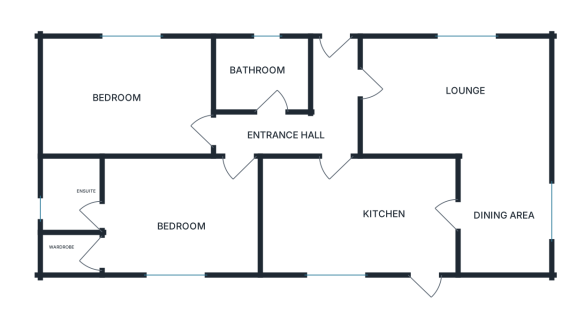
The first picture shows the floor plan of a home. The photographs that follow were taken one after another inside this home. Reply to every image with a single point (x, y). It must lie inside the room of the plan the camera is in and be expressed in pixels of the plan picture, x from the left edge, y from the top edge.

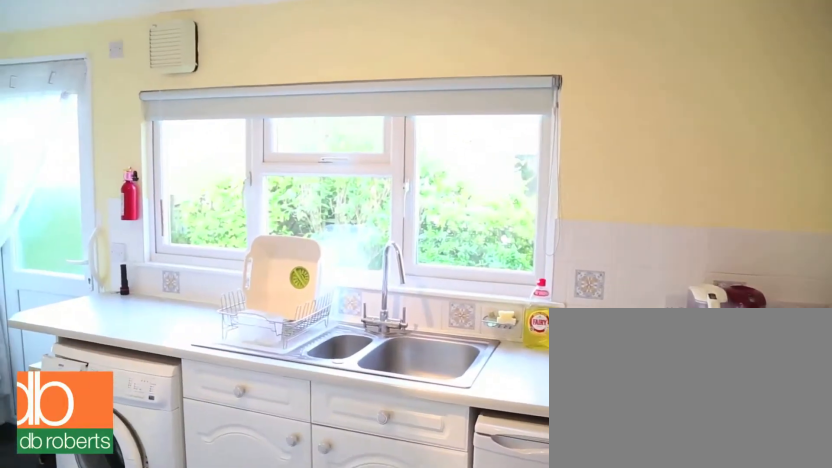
(362, 223)
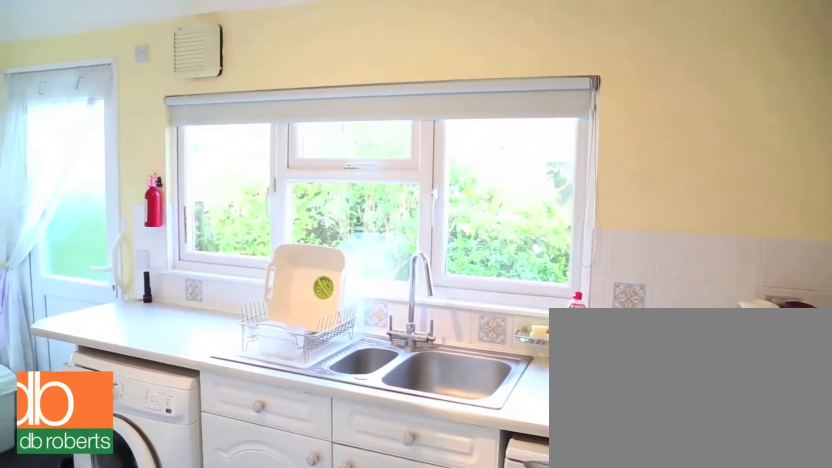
(362, 223)
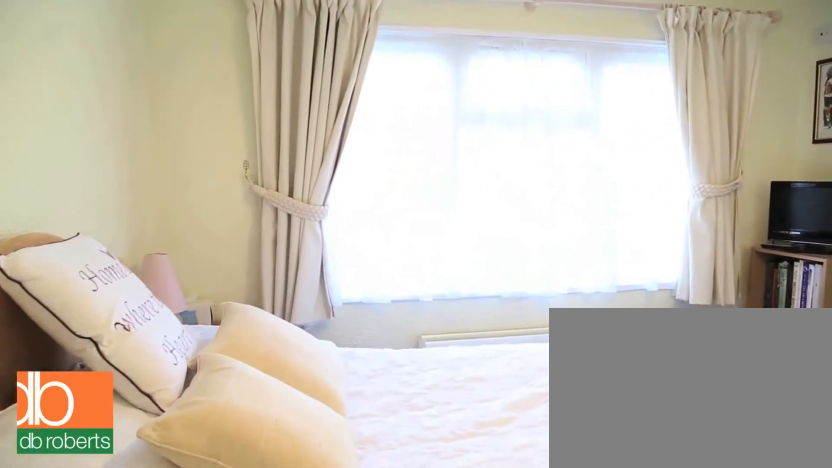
(171, 219)
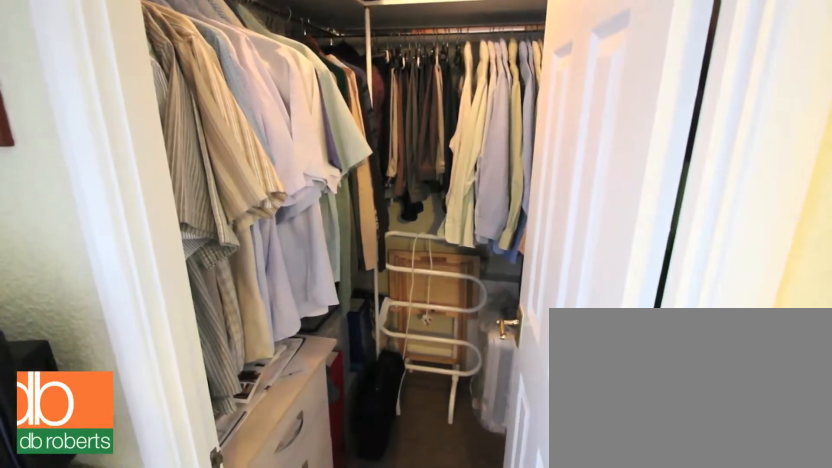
(155, 217)
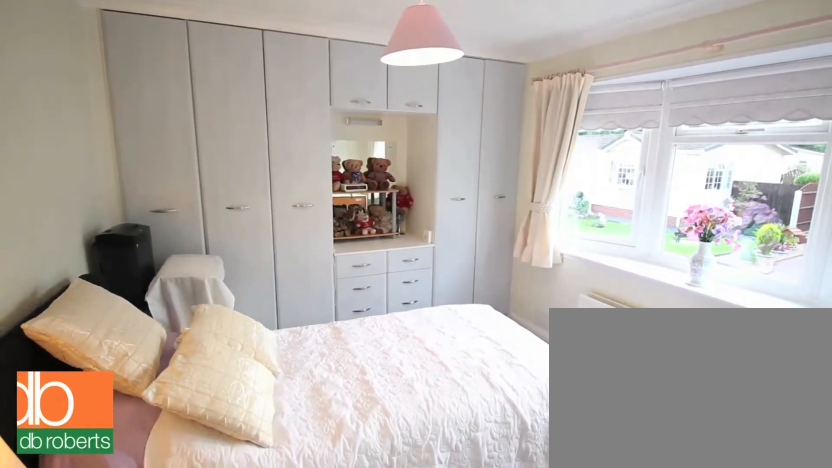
(125, 96)
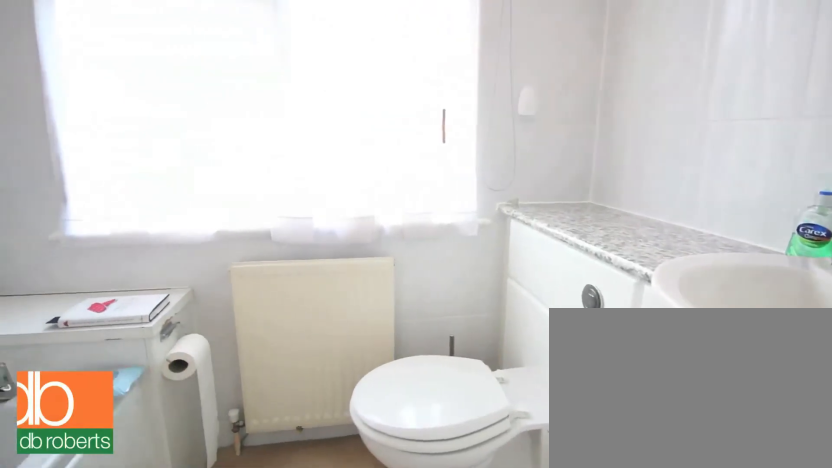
(261, 72)
